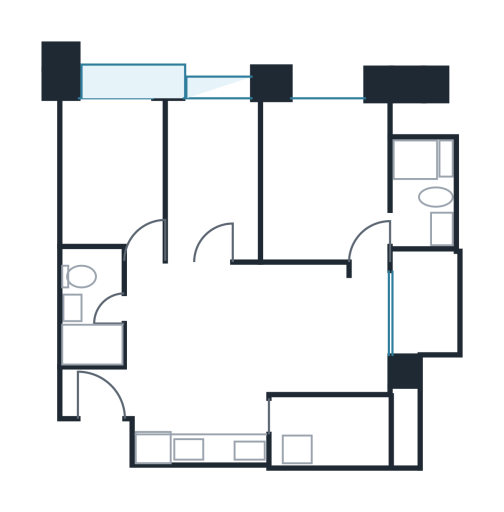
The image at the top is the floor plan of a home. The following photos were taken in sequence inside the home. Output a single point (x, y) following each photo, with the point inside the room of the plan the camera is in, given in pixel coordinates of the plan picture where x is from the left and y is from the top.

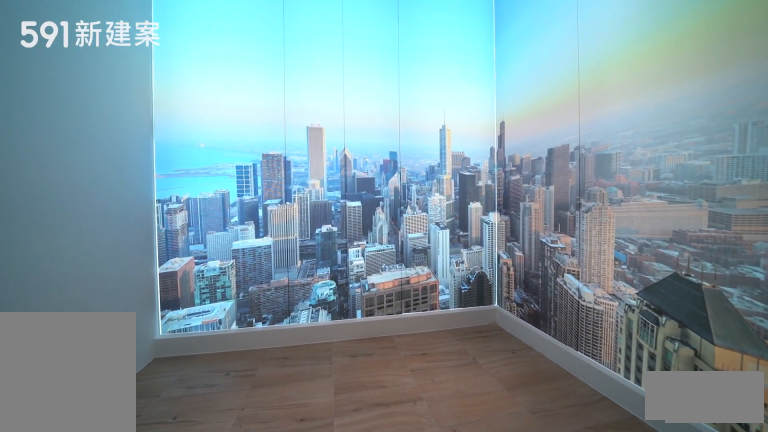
(424, 301)
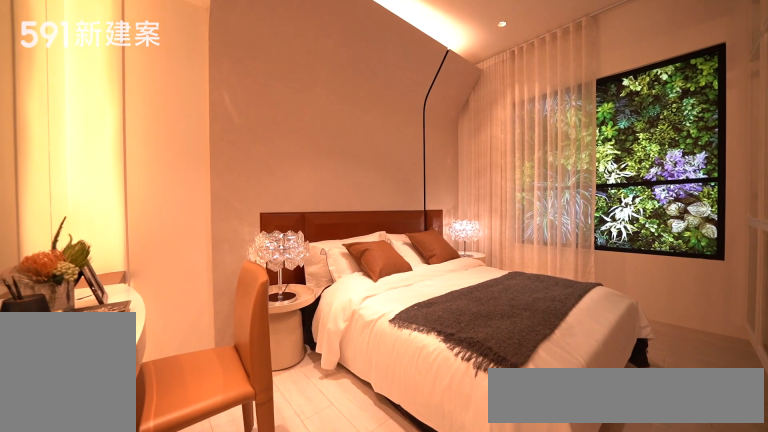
(324, 180)
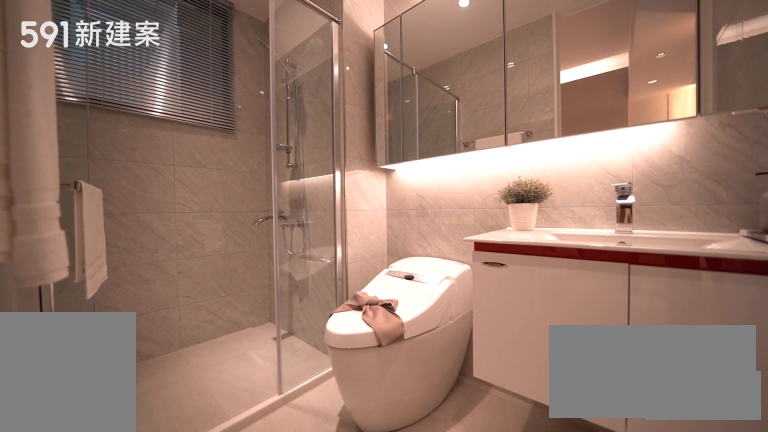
(424, 192)
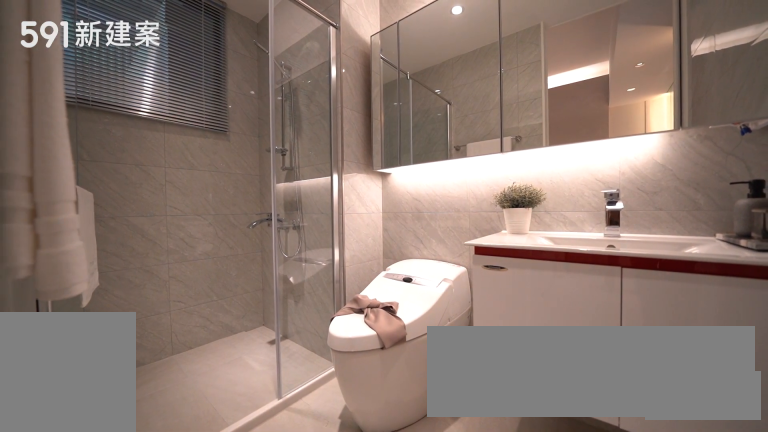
(424, 192)
